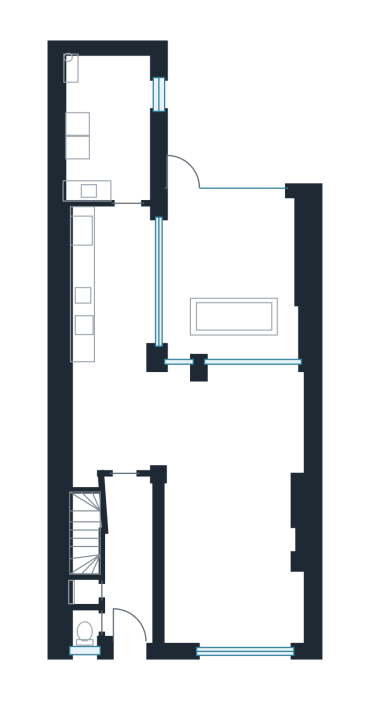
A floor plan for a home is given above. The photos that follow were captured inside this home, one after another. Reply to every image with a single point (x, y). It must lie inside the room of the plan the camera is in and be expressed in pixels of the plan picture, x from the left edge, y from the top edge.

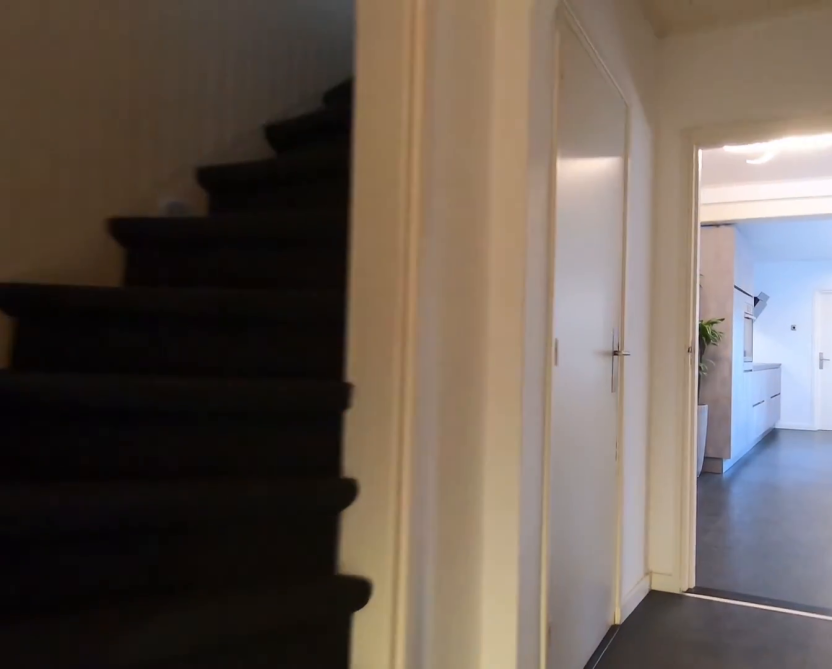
(129, 558)
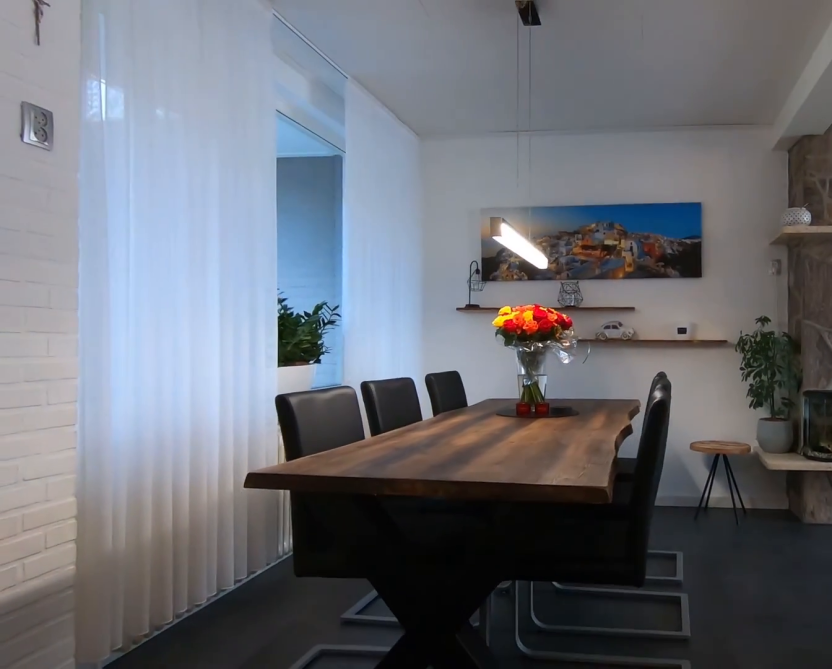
(187, 419)
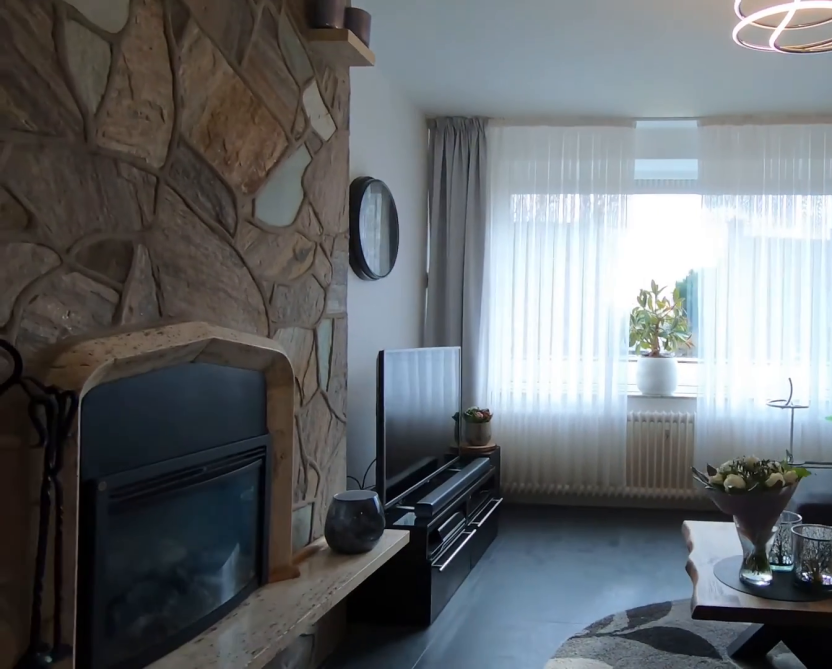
(230, 562)
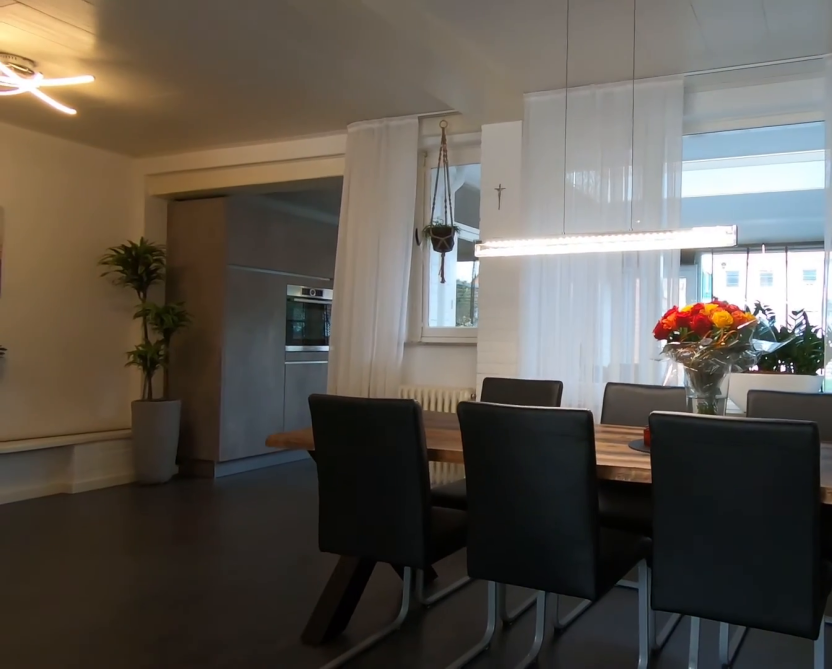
(230, 562)
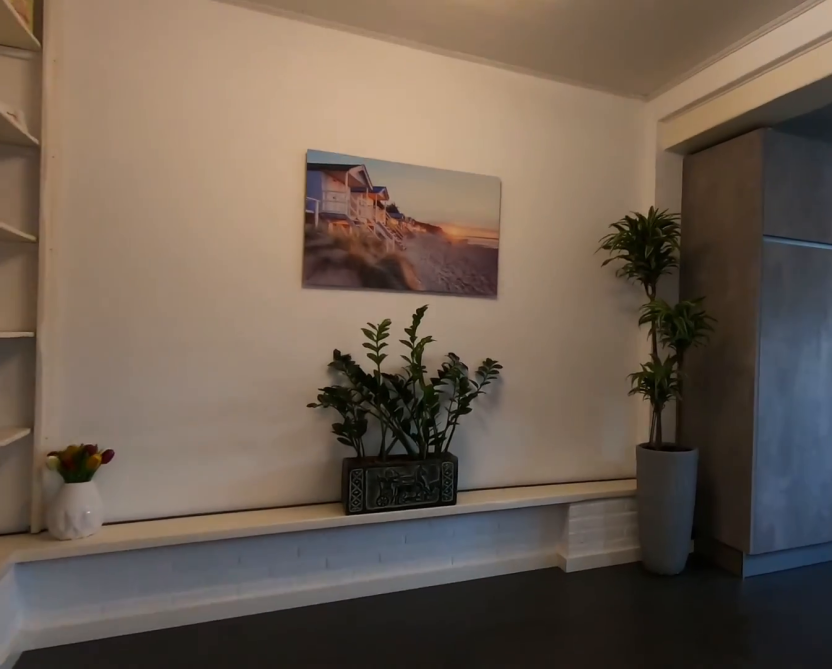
(187, 419)
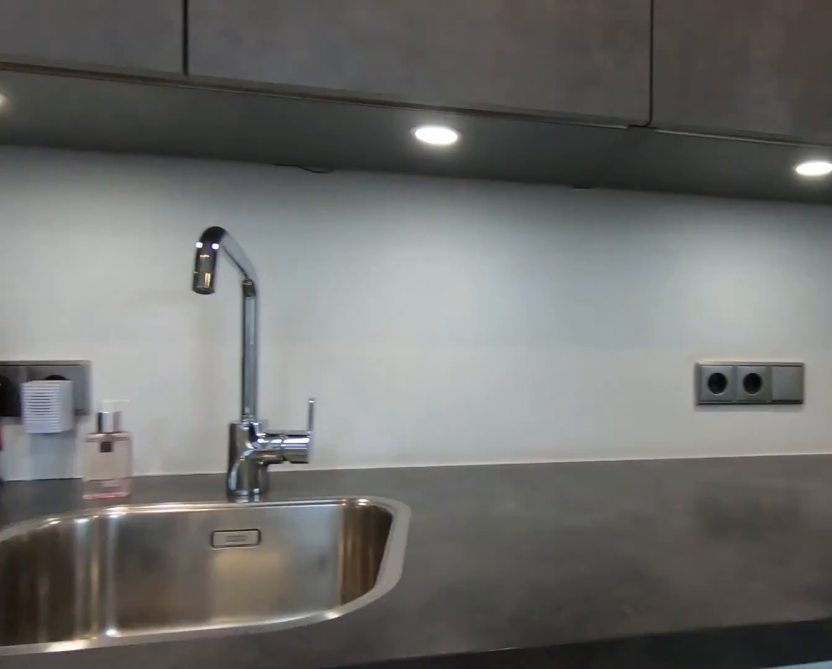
(121, 285)
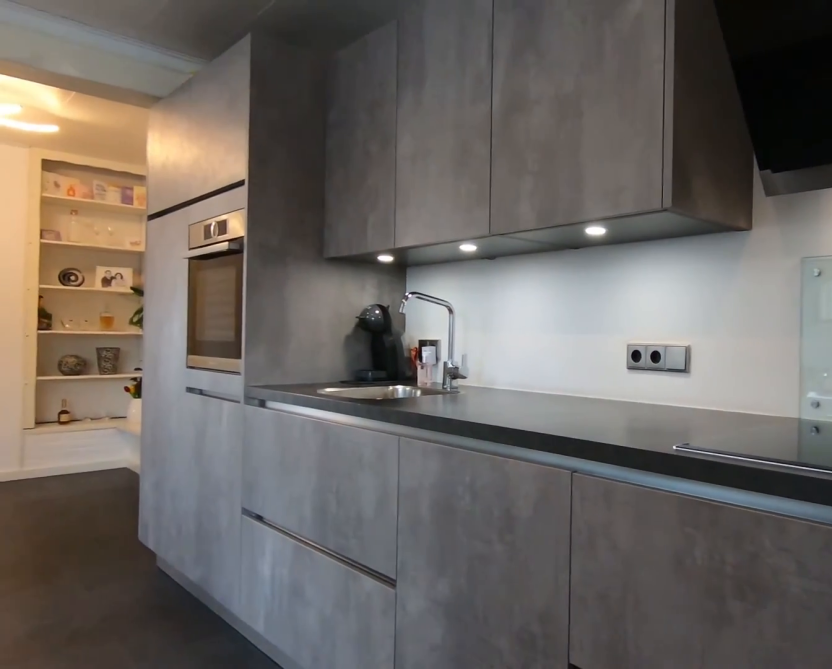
(121, 285)
